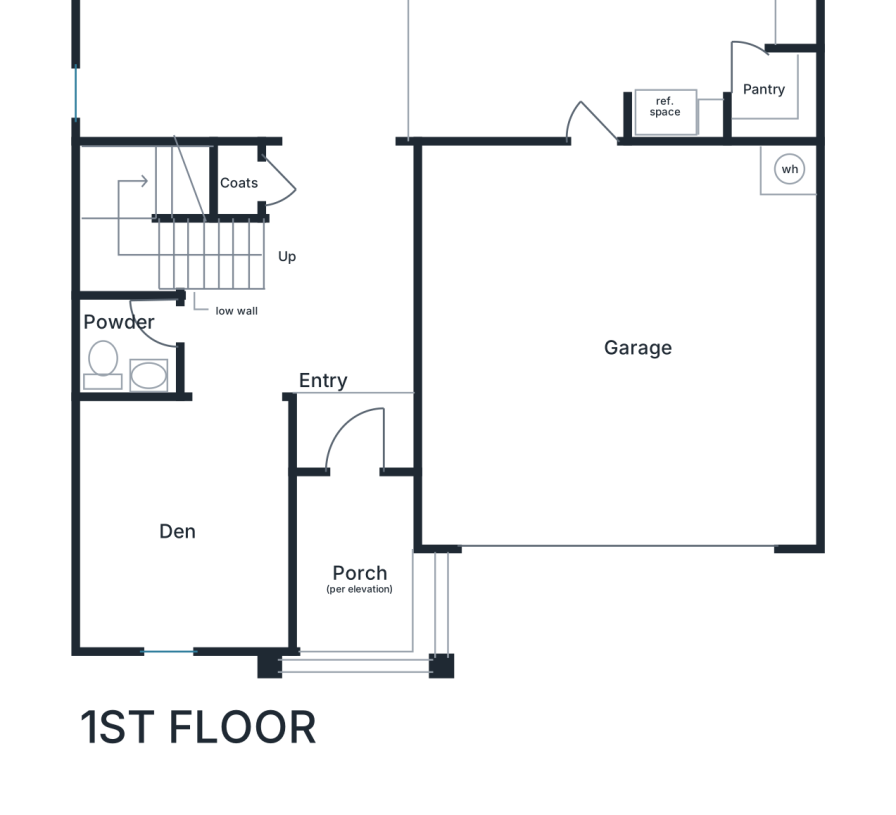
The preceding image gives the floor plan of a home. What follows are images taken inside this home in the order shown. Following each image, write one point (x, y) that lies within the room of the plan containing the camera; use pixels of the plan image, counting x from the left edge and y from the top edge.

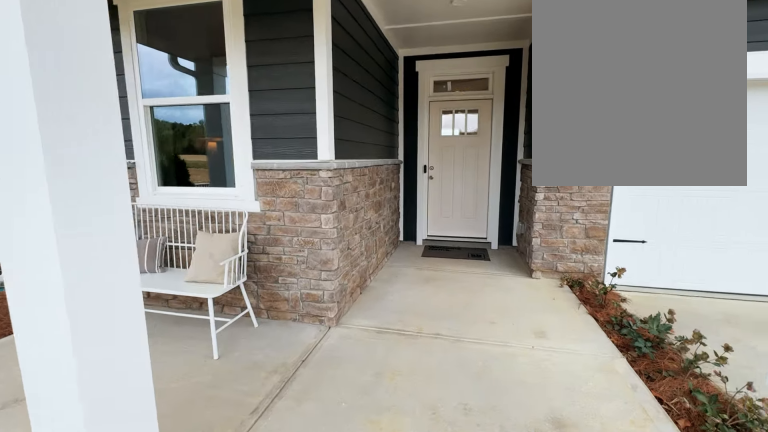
(355, 565)
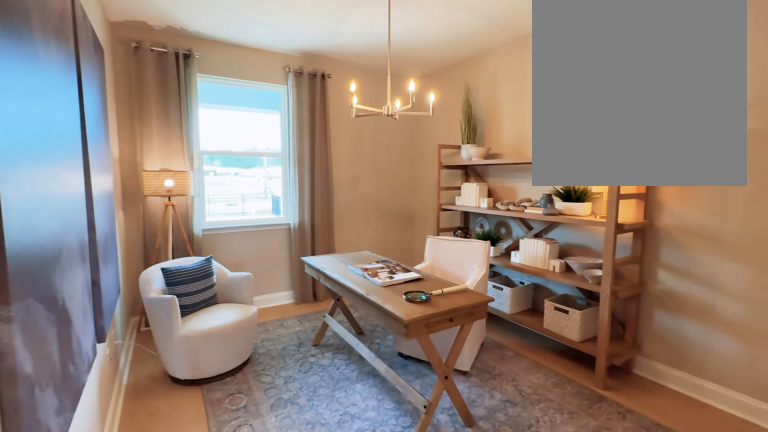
(184, 523)
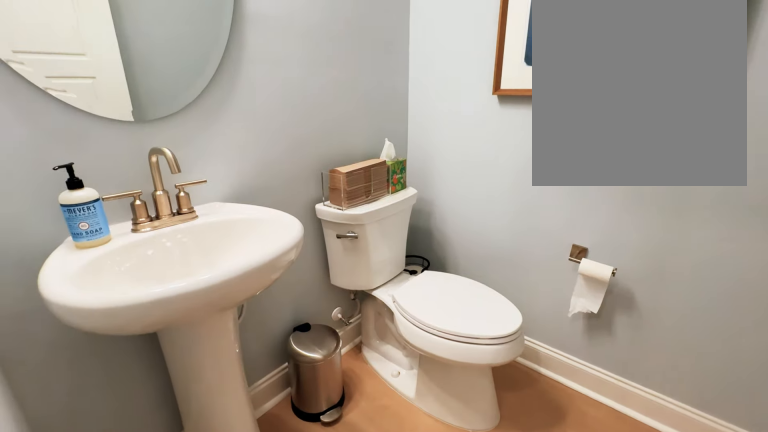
(129, 344)
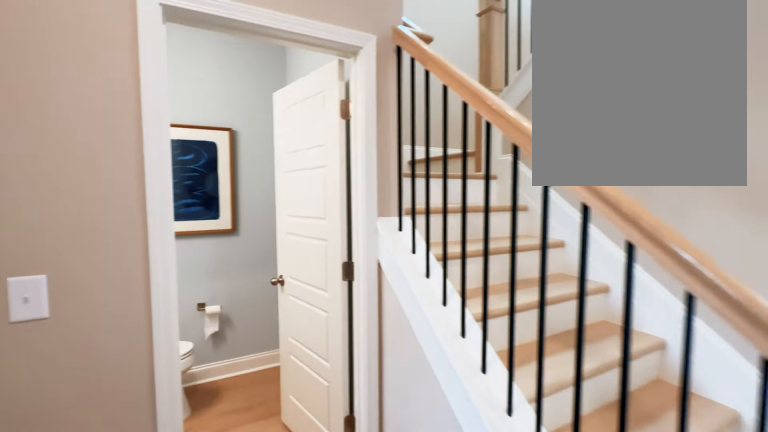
(298, 273)
